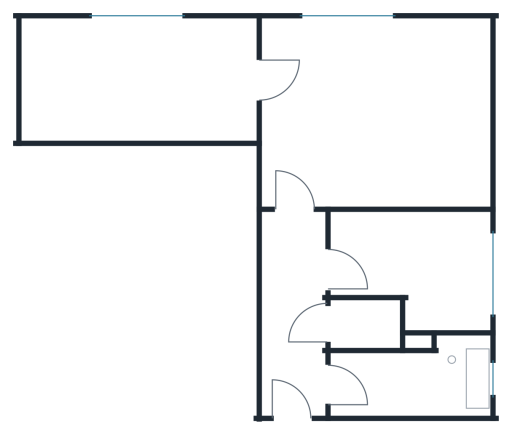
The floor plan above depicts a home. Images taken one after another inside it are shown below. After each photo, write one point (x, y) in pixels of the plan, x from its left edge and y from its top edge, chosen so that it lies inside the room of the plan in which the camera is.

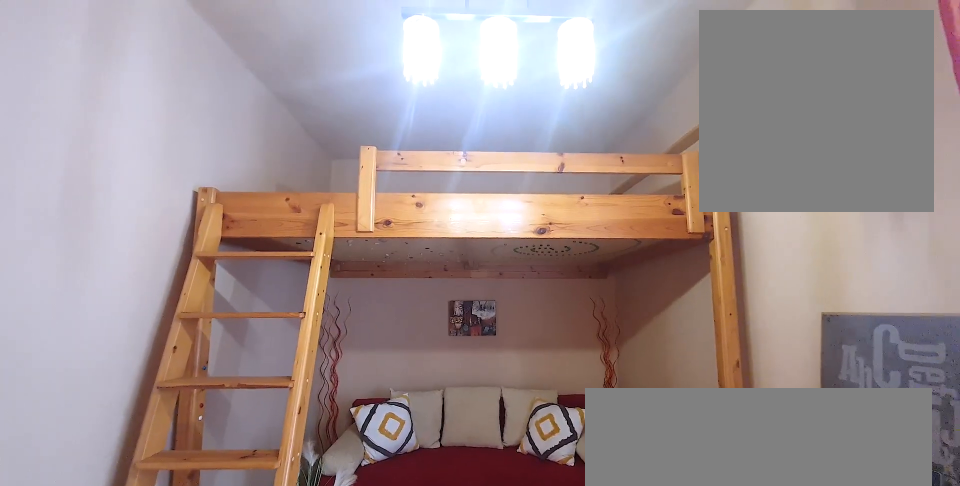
(142, 81)
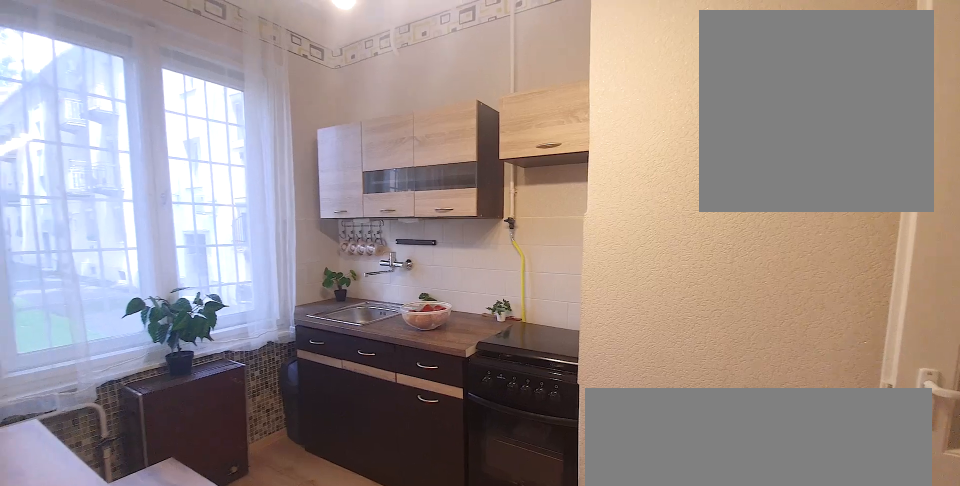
(419, 259)
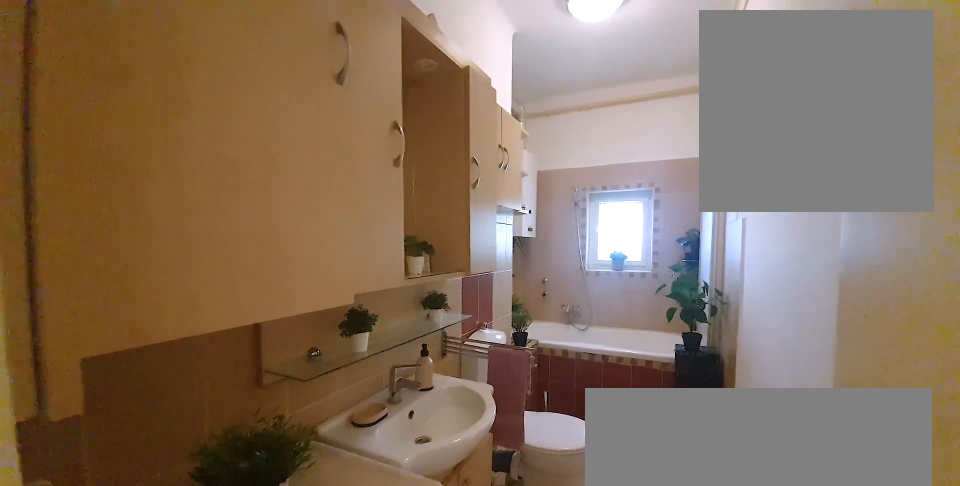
(419, 388)
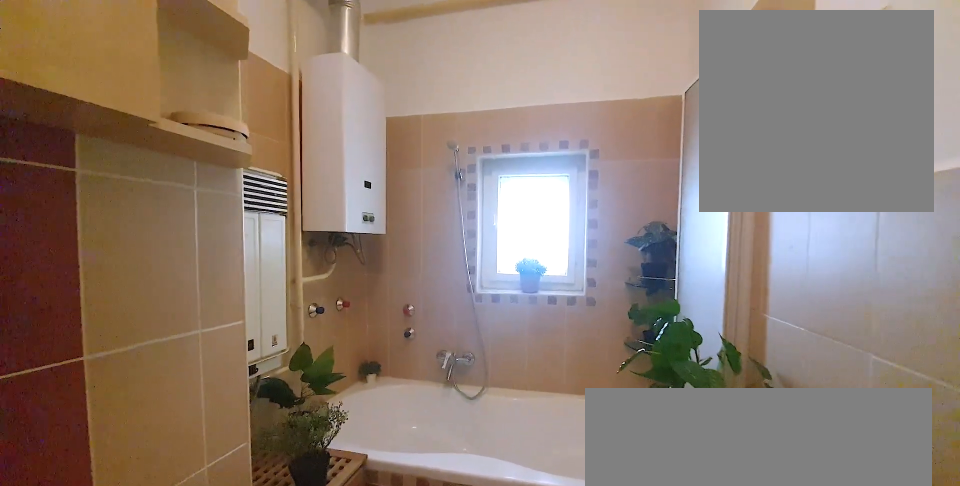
(419, 388)
